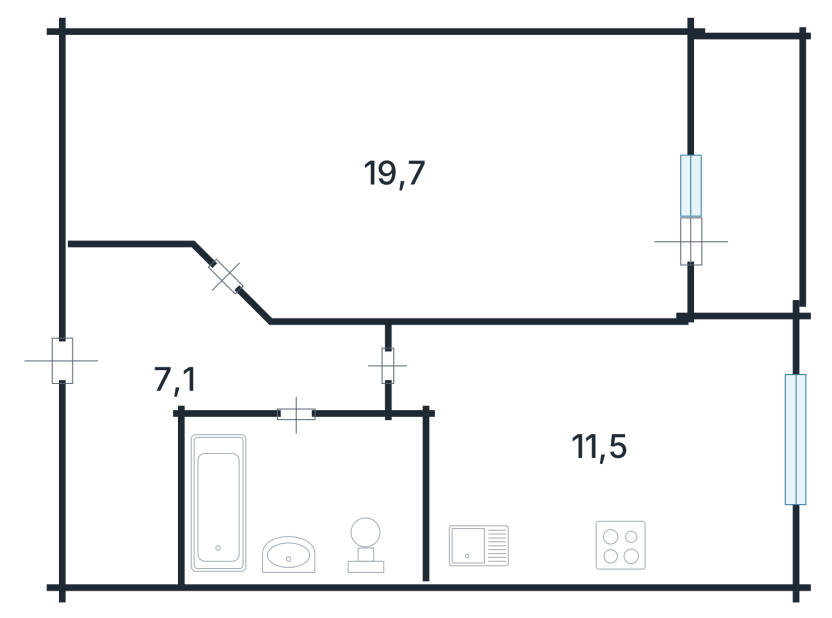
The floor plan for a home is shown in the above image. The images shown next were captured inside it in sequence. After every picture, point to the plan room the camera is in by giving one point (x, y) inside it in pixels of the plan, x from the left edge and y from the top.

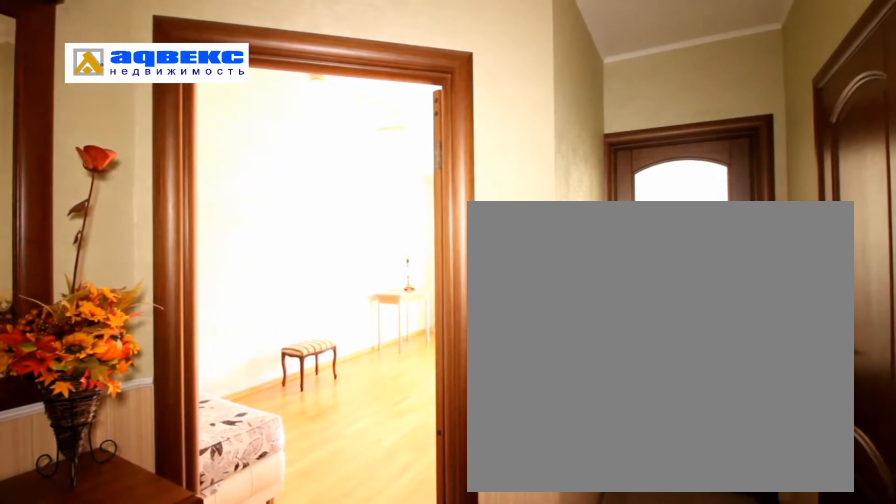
(245, 398)
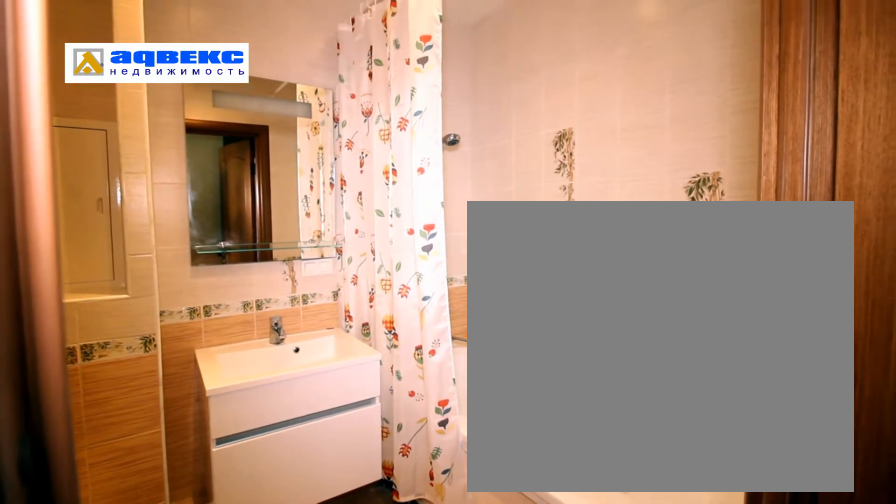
(296, 548)
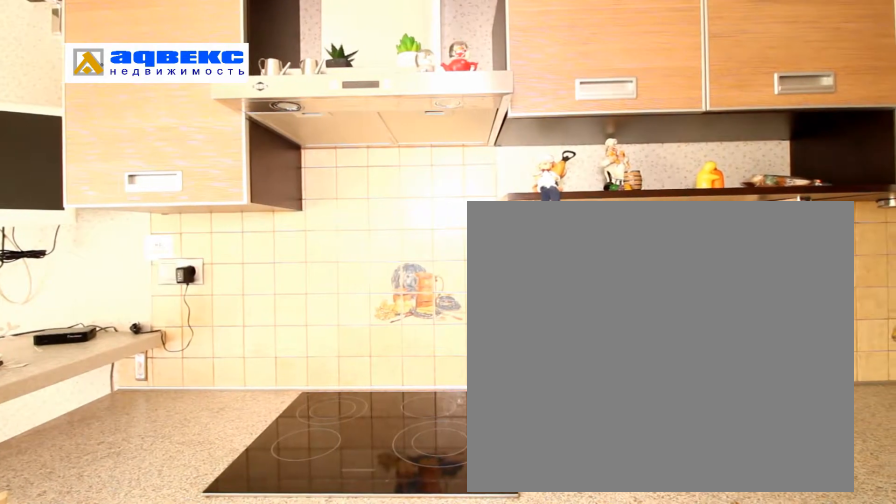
(545, 481)
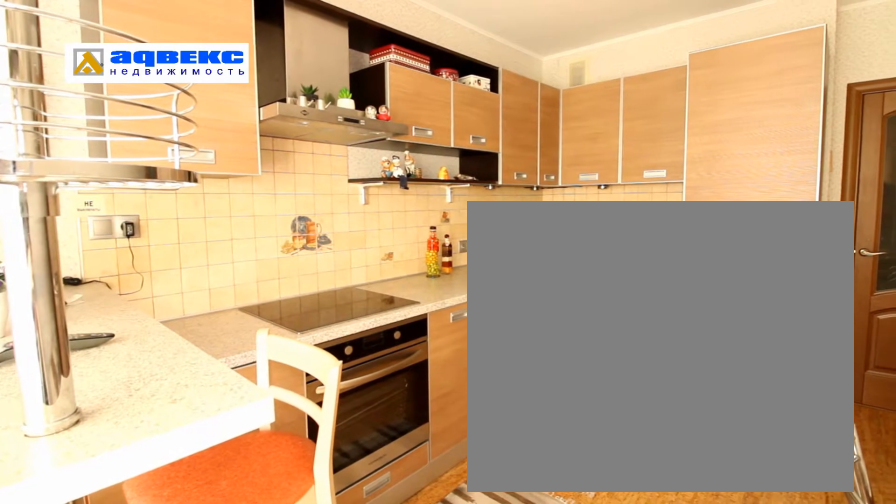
(545, 481)
